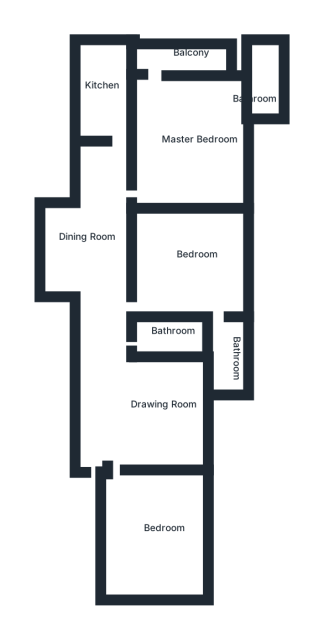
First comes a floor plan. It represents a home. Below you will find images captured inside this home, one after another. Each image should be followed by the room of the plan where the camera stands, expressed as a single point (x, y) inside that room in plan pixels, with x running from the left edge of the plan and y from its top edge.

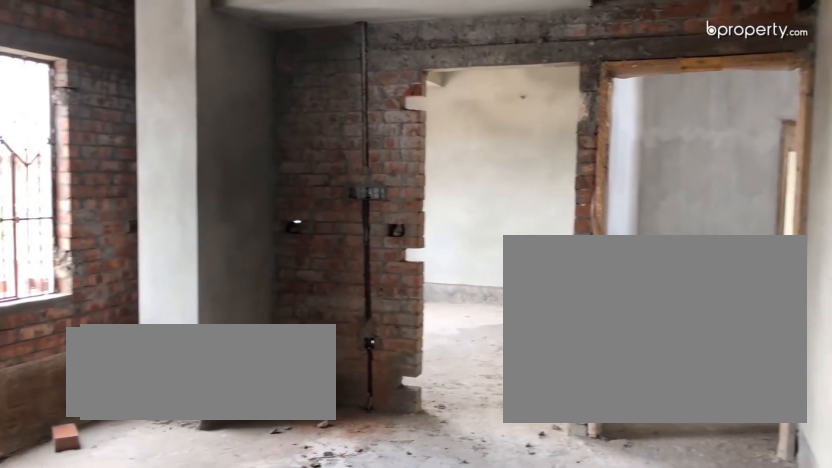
(136, 419)
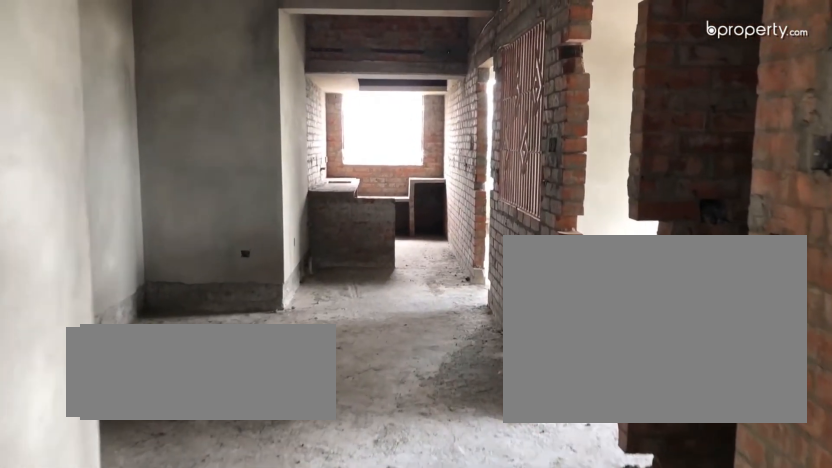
(99, 246)
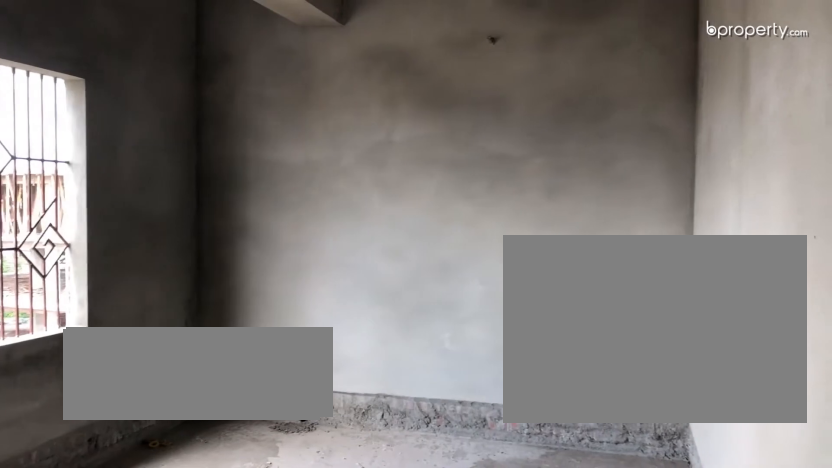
(161, 540)
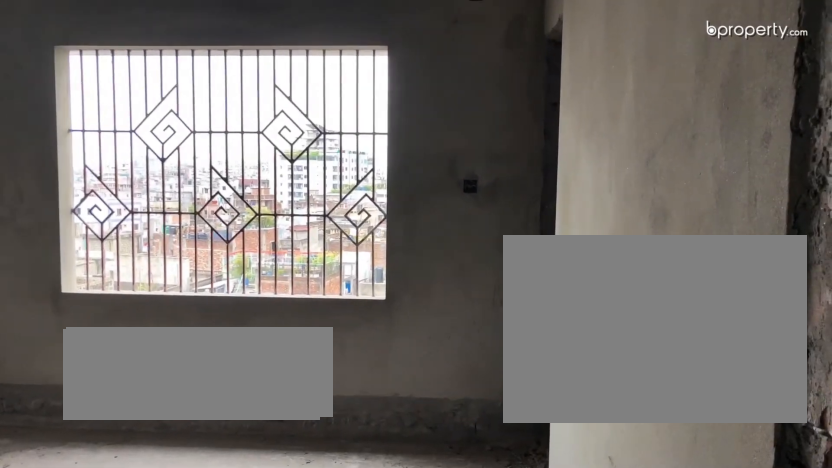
(198, 258)
